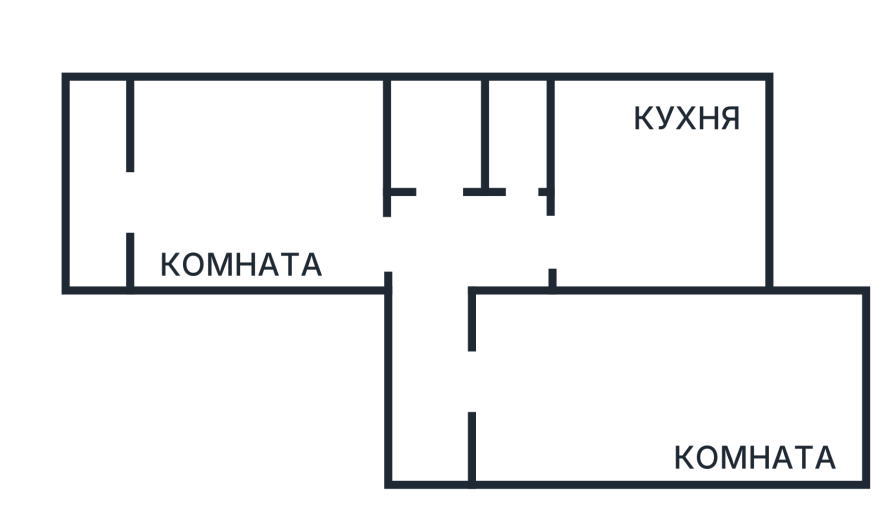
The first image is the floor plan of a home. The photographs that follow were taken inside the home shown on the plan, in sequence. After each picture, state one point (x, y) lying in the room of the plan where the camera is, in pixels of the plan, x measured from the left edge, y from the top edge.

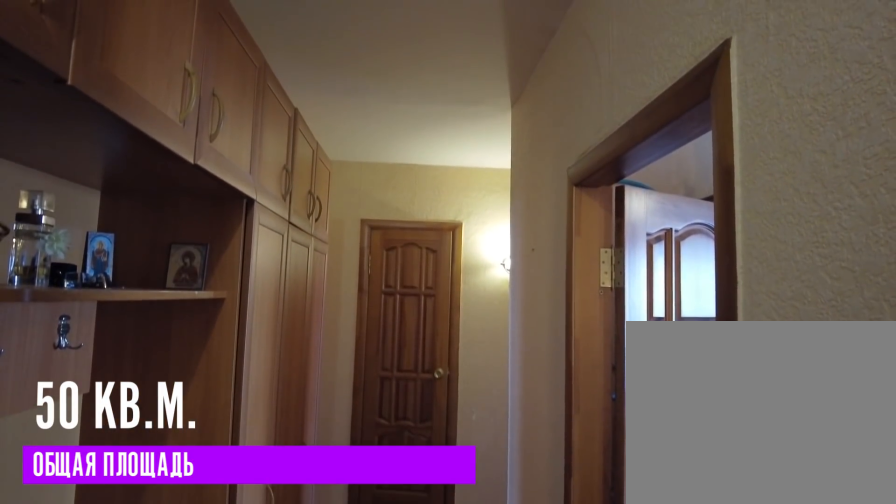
(441, 445)
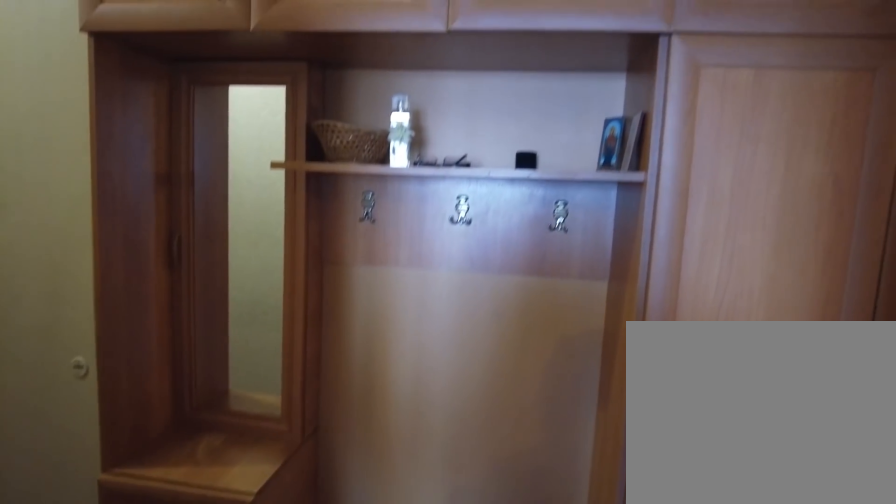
(441, 445)
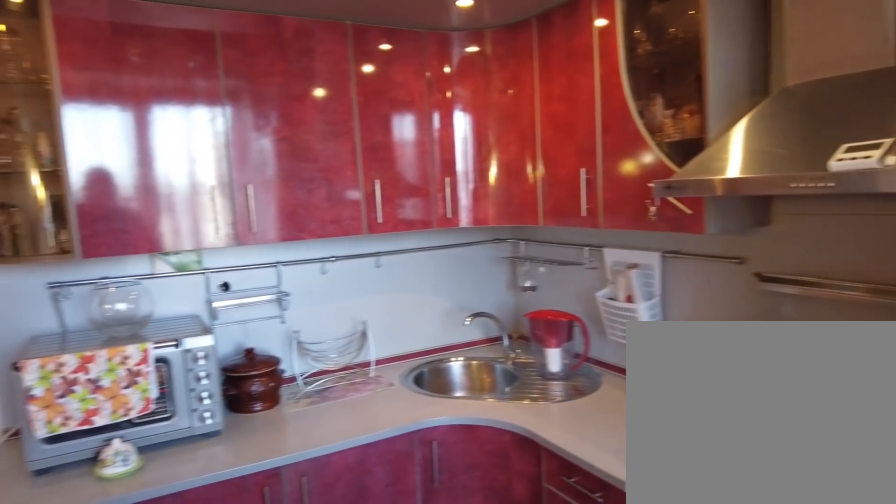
(604, 246)
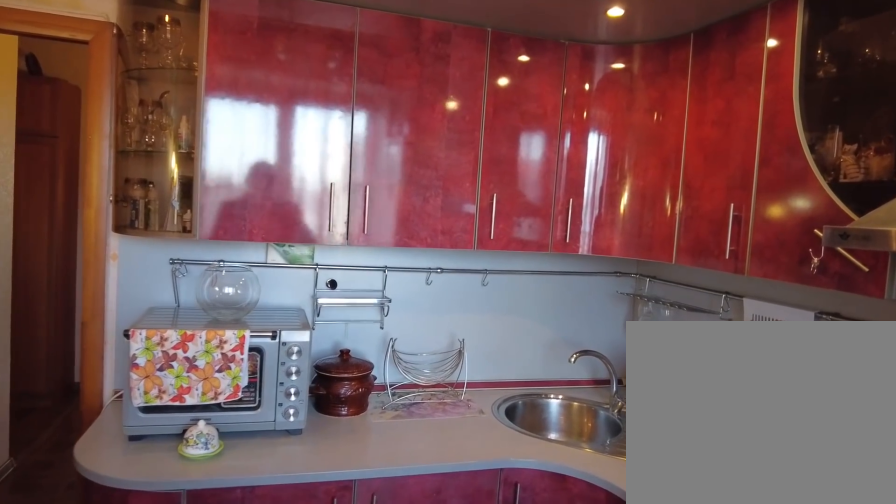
(603, 246)
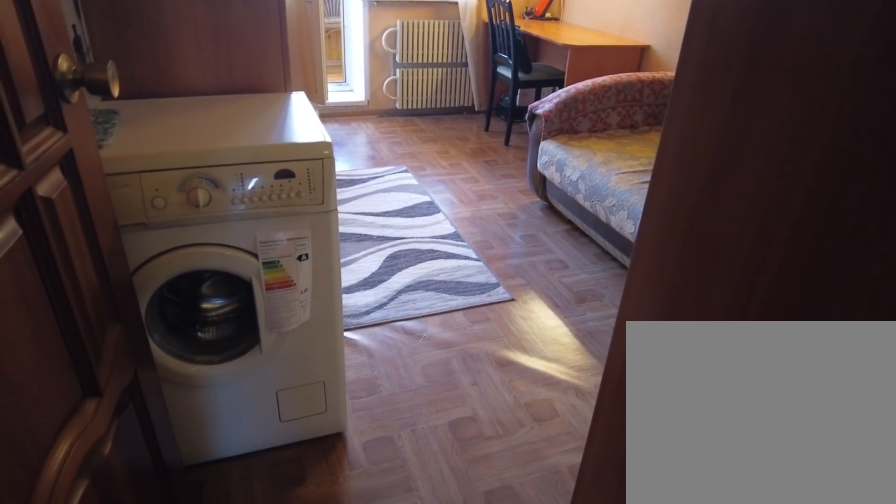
(413, 236)
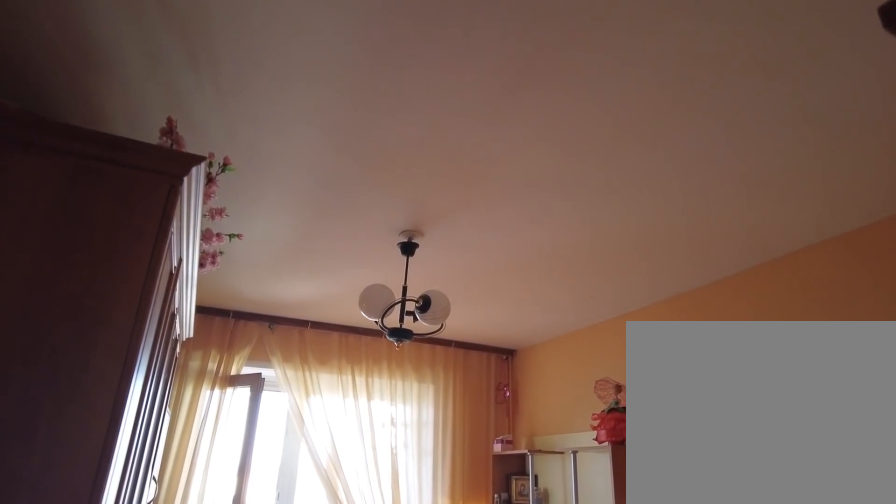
(285, 214)
